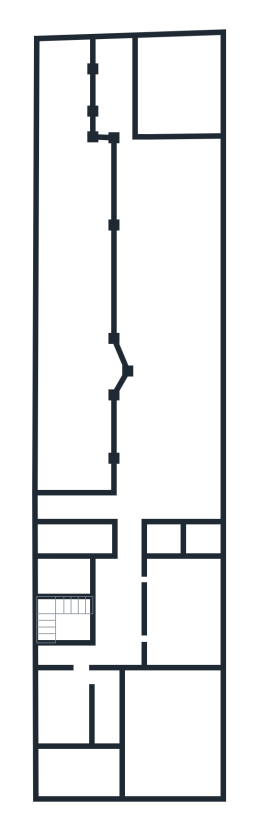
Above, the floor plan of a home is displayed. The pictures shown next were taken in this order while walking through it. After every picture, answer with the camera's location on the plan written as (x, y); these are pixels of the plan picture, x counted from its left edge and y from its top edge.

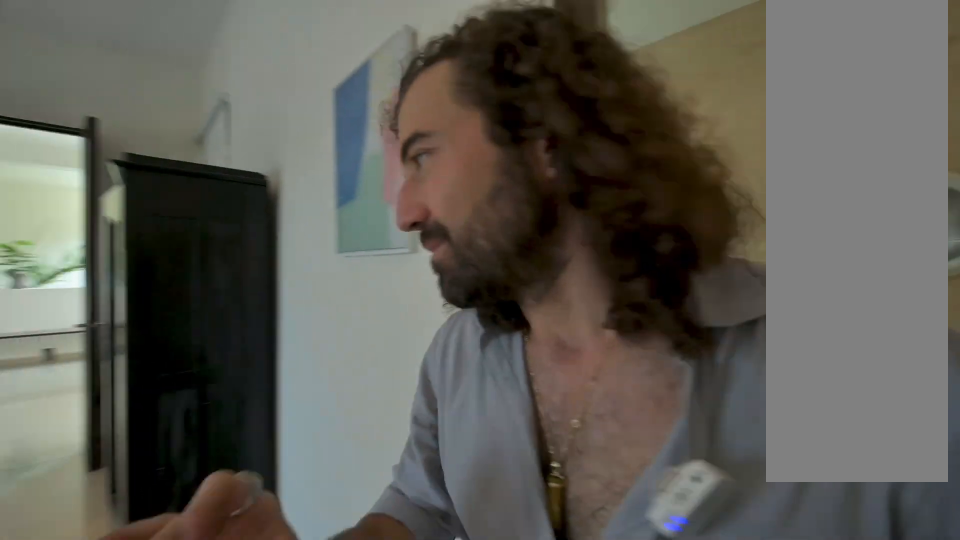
(206, 567)
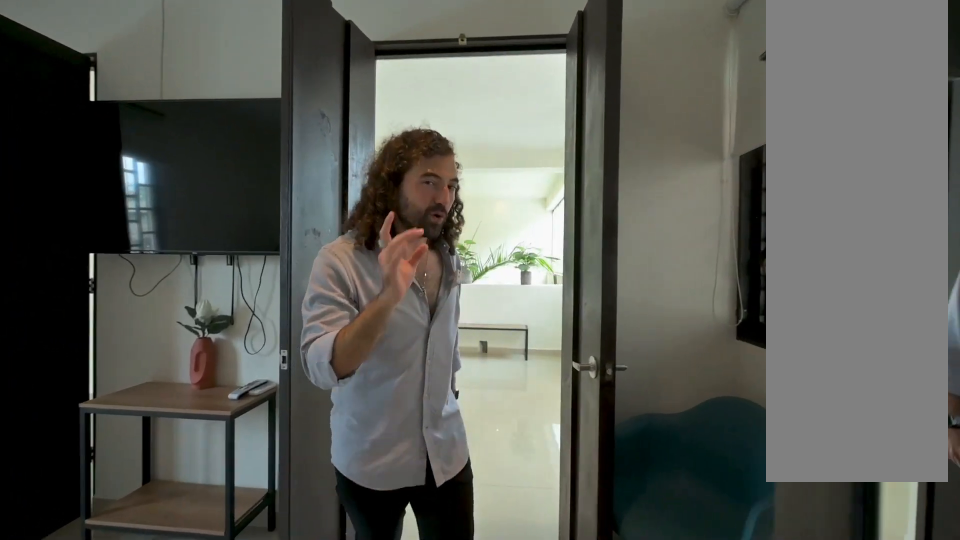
(160, 584)
